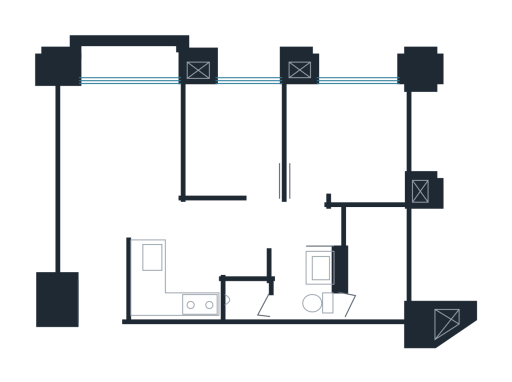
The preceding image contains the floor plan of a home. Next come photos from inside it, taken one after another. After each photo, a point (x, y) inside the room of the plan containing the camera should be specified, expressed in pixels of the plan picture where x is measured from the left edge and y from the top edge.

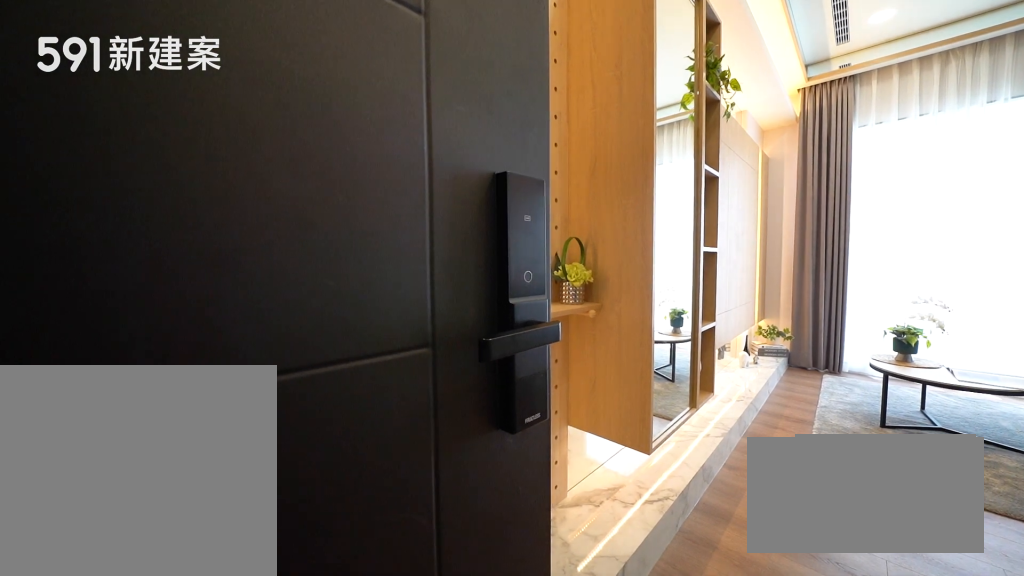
(103, 295)
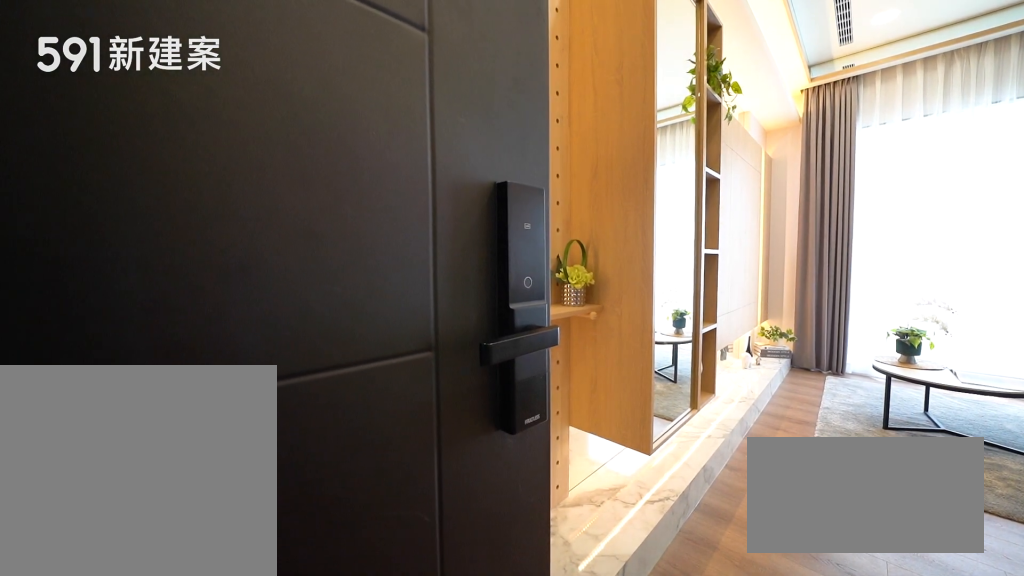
(103, 295)
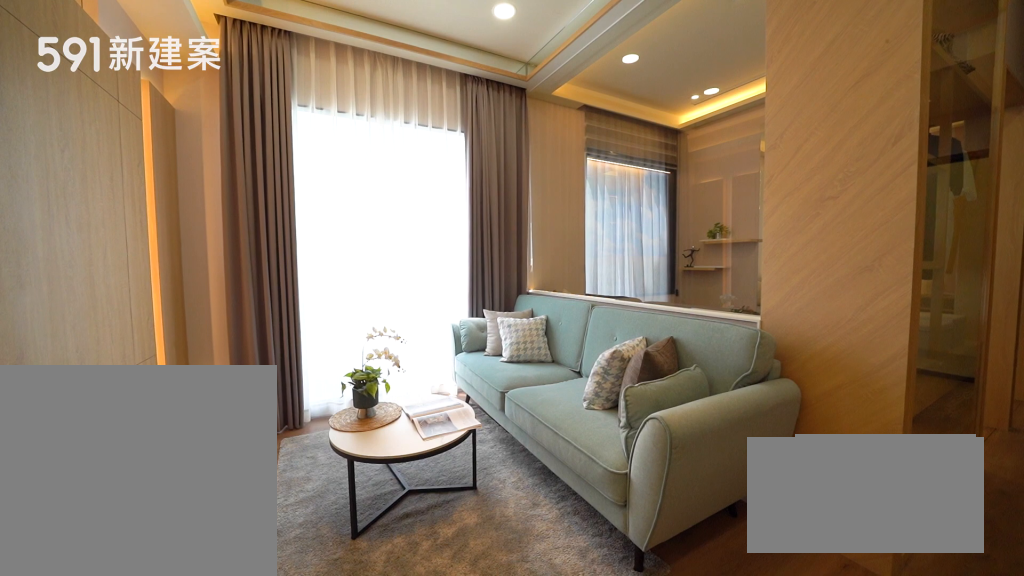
(122, 148)
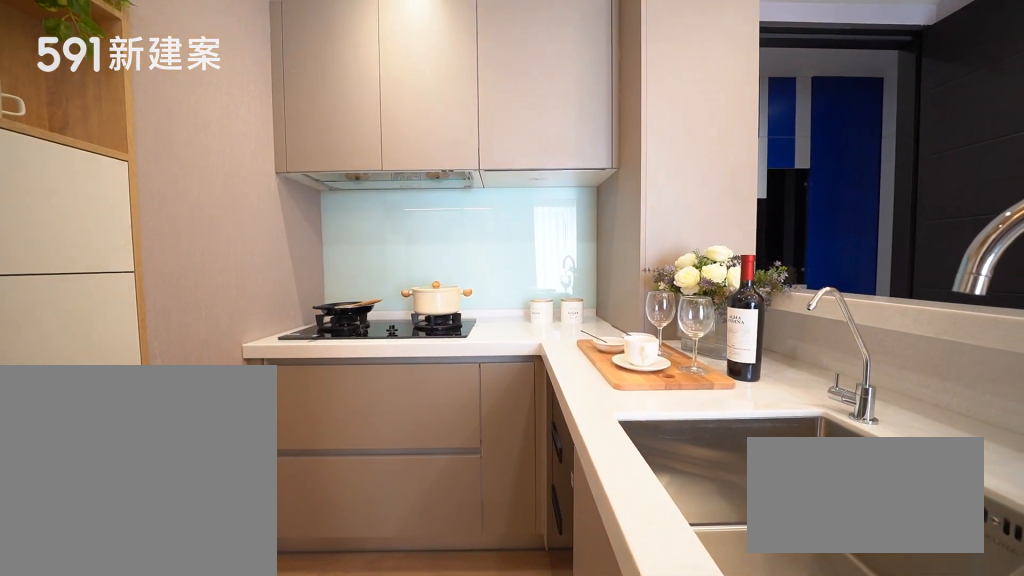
(176, 280)
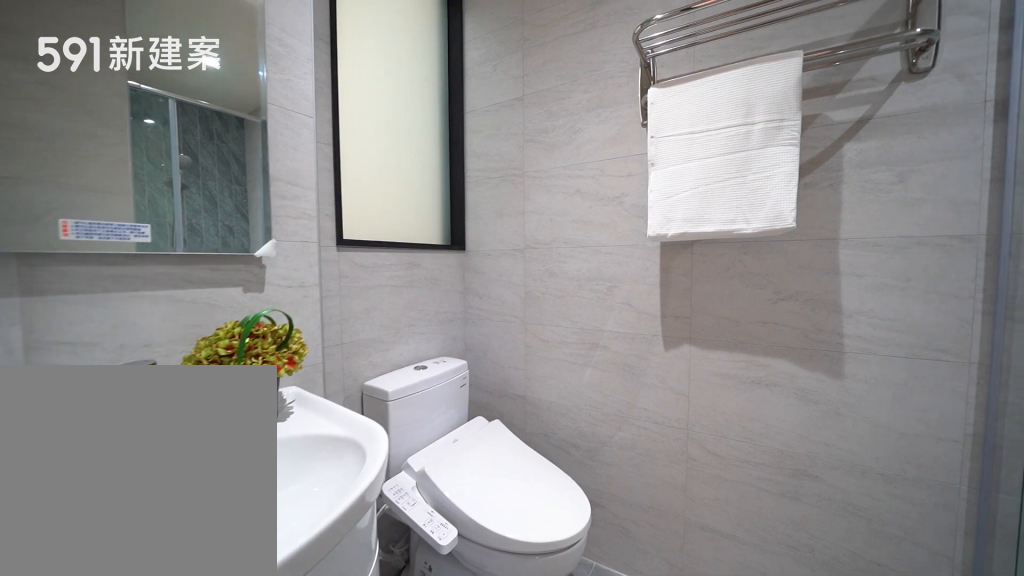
(288, 290)
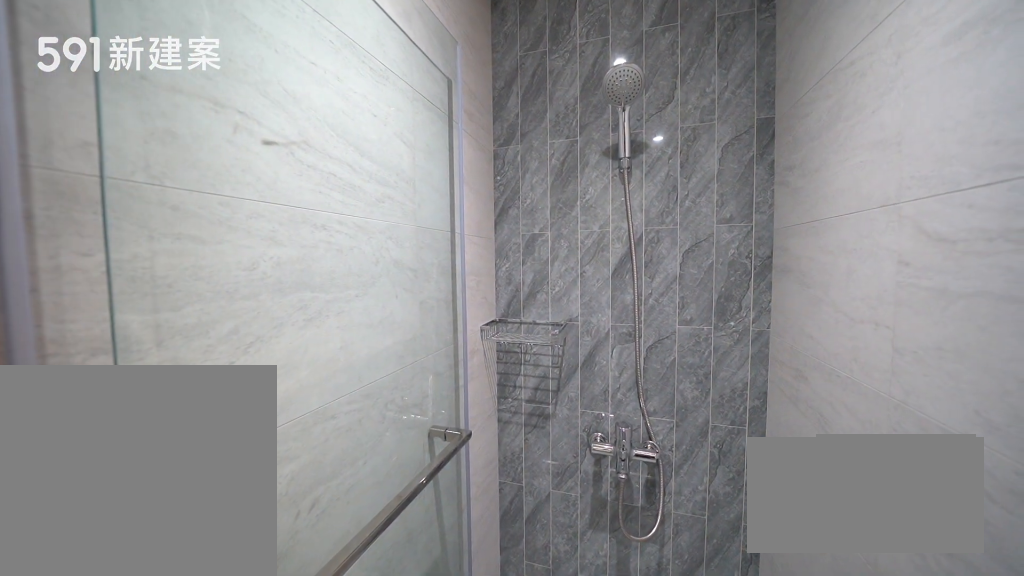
(288, 290)
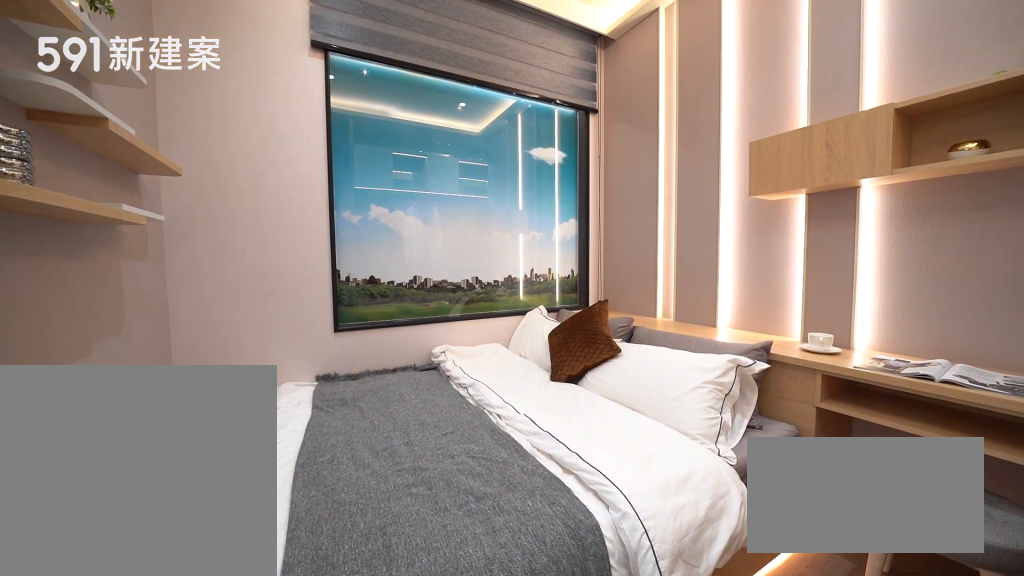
(348, 141)
